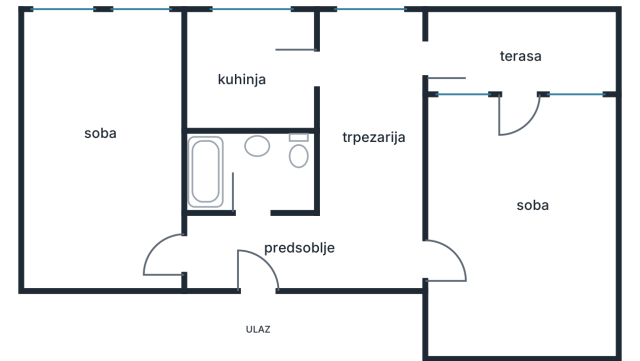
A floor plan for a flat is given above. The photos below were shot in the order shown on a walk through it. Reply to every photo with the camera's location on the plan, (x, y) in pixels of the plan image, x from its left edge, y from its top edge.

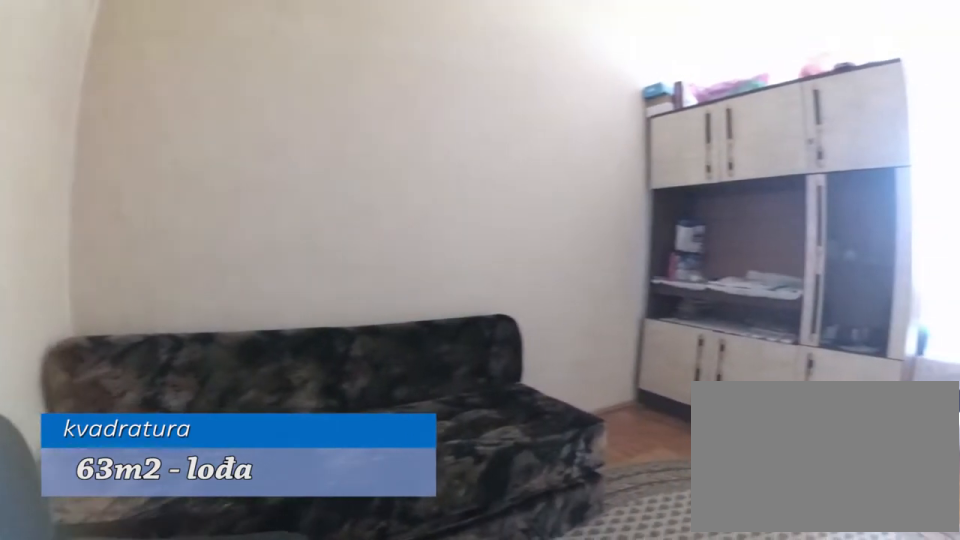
(165, 258)
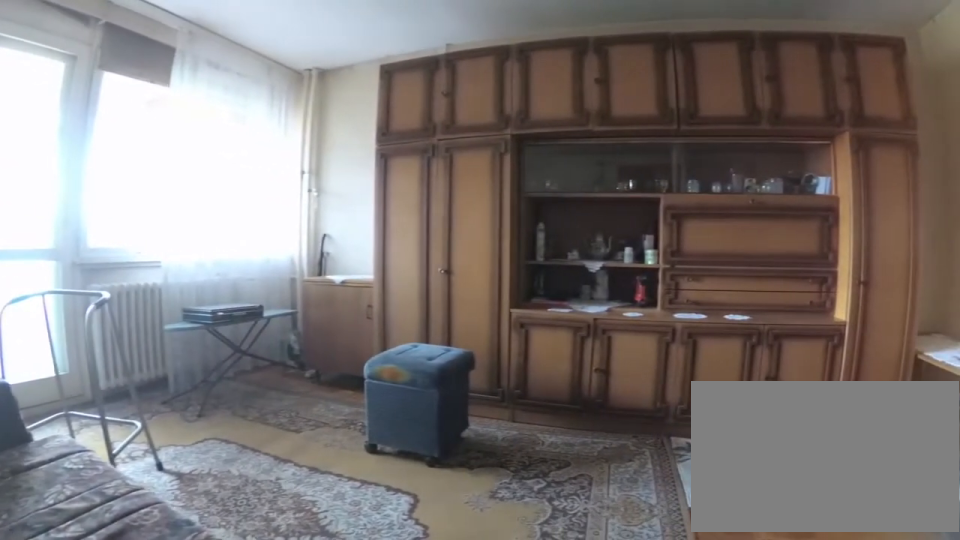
(426, 256)
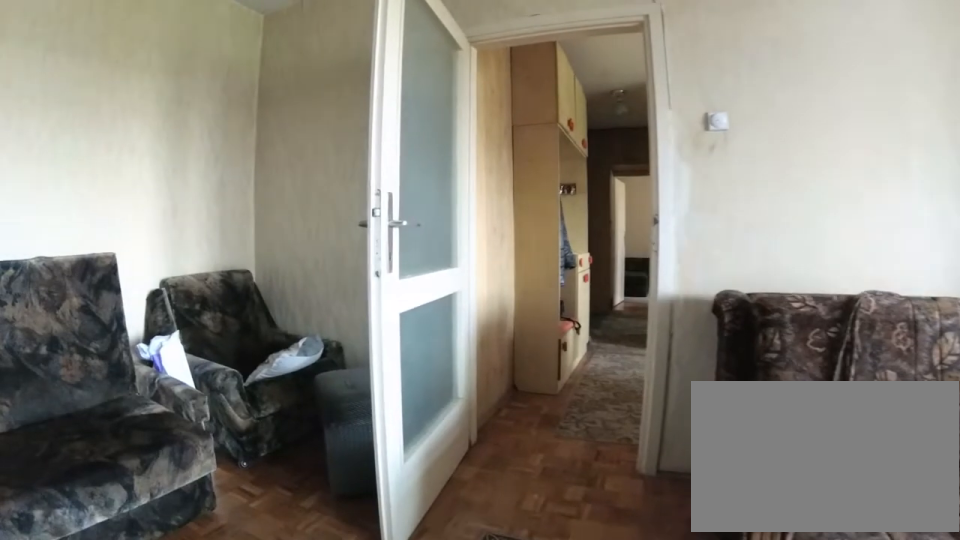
(525, 239)
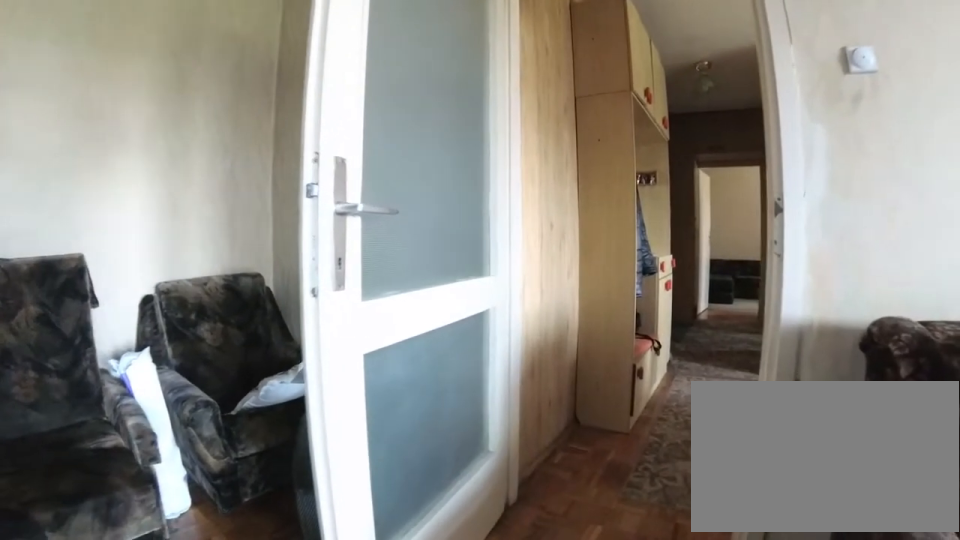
(510, 247)
